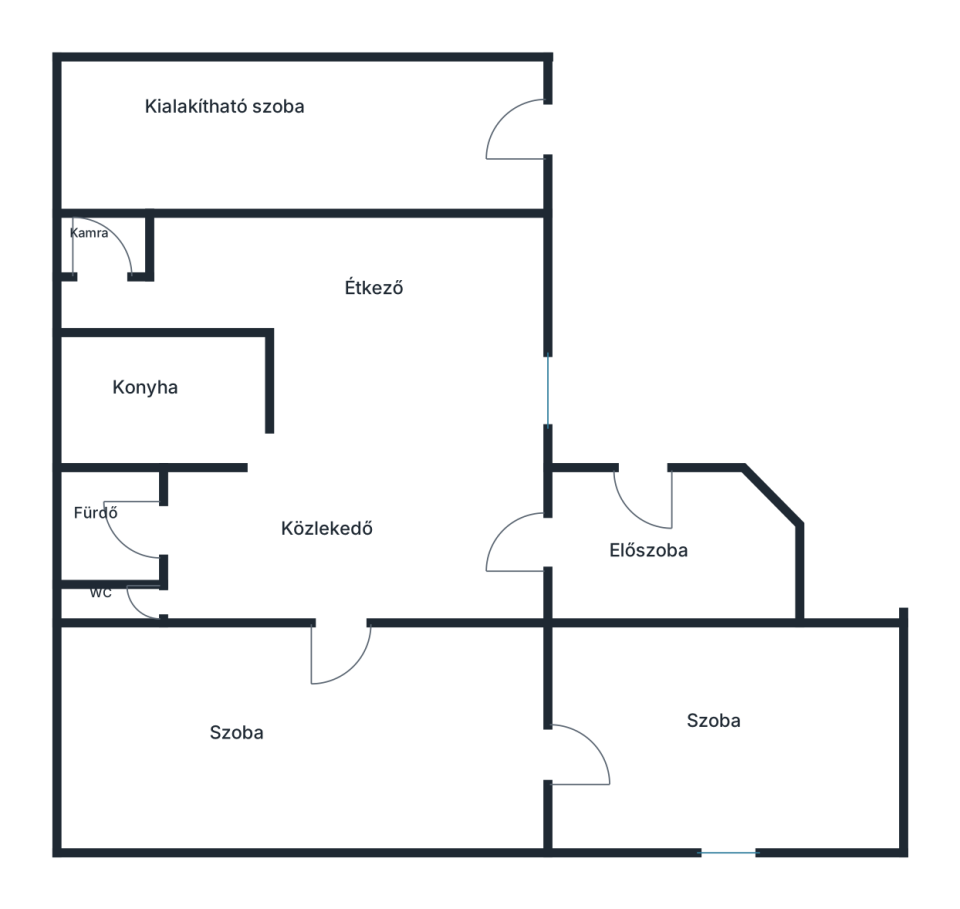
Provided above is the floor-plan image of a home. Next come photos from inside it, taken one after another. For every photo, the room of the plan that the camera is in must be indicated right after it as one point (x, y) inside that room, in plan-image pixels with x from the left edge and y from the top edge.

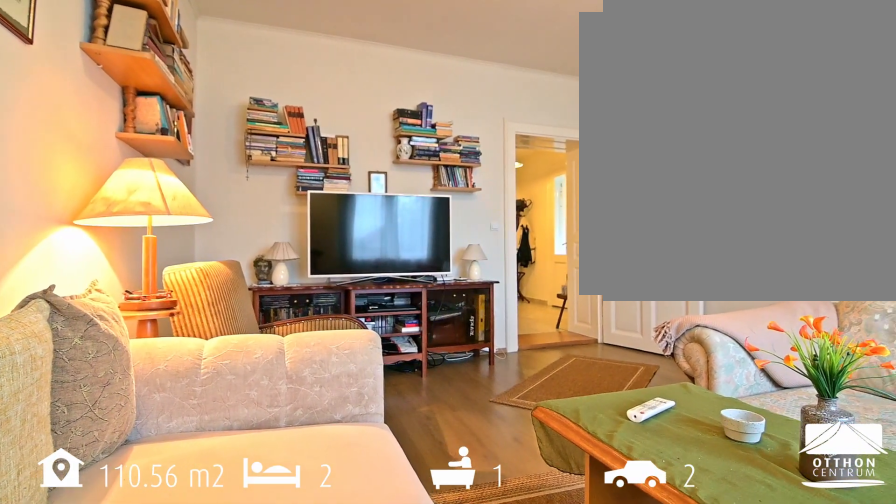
(234, 799)
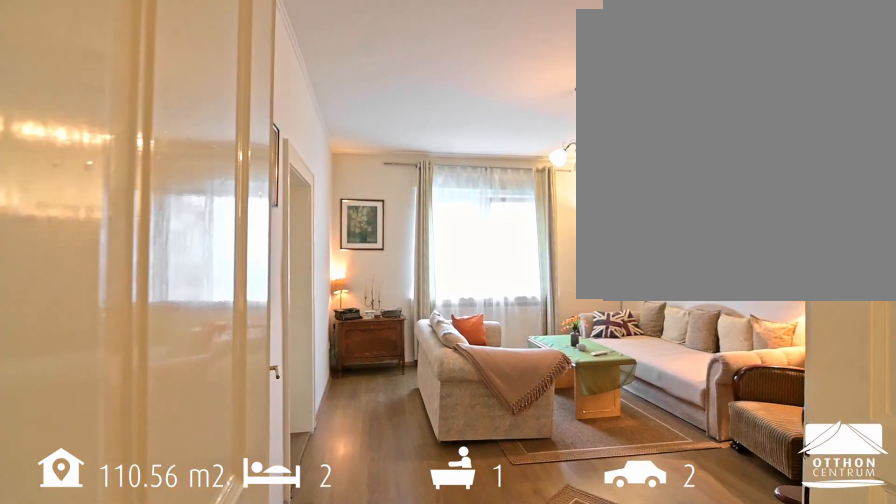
(234, 799)
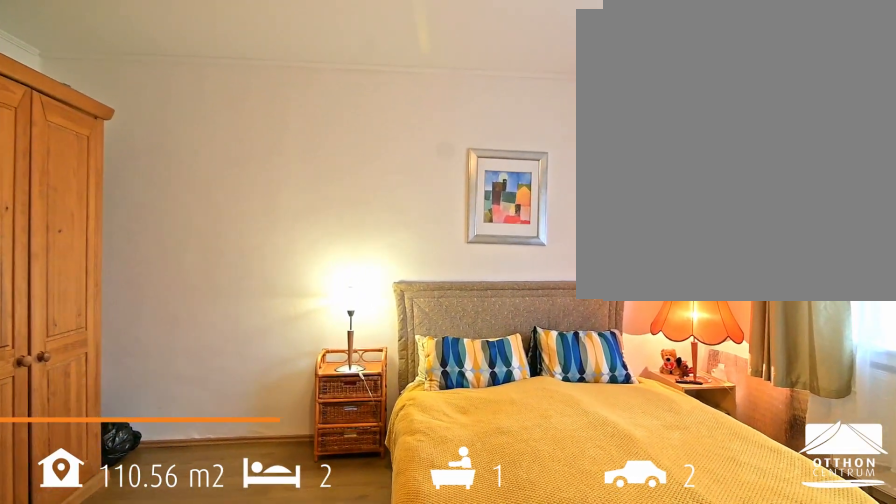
(722, 789)
